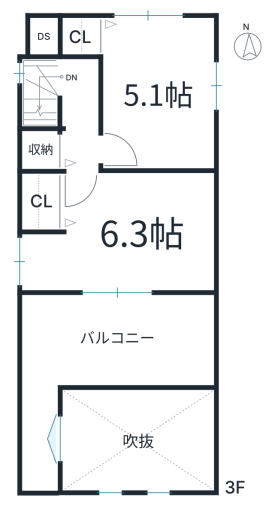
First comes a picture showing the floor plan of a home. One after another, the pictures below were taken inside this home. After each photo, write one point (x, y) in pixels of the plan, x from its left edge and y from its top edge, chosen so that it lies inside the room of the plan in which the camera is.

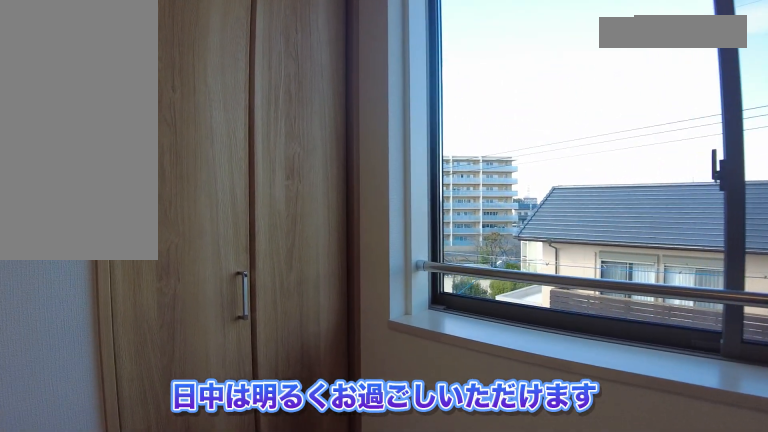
(165, 92)
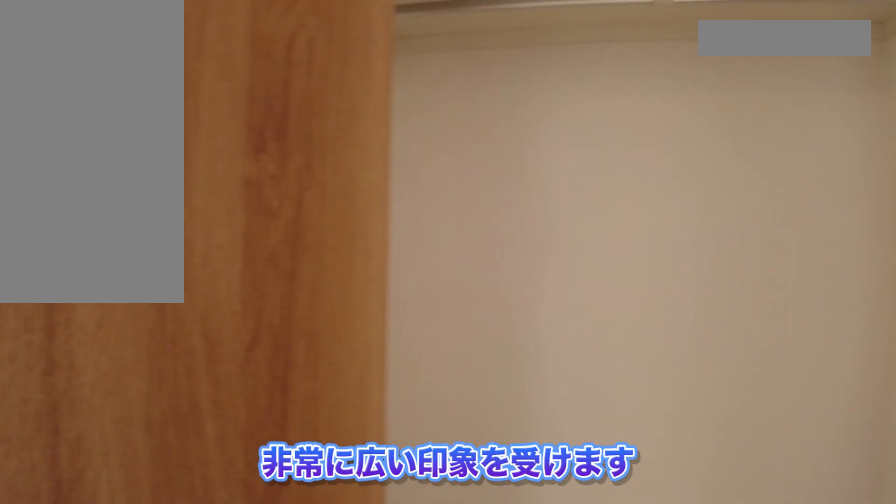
(129, 234)
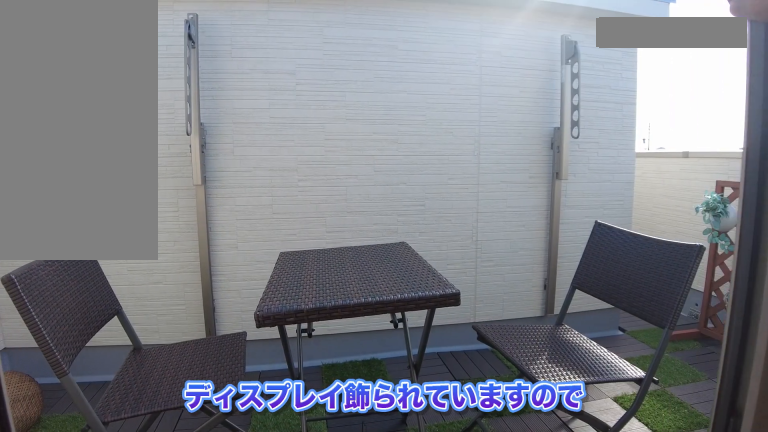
(121, 342)
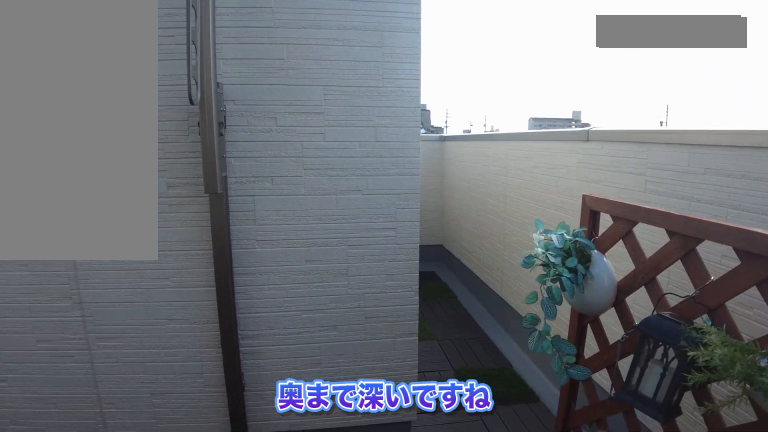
(120, 338)
